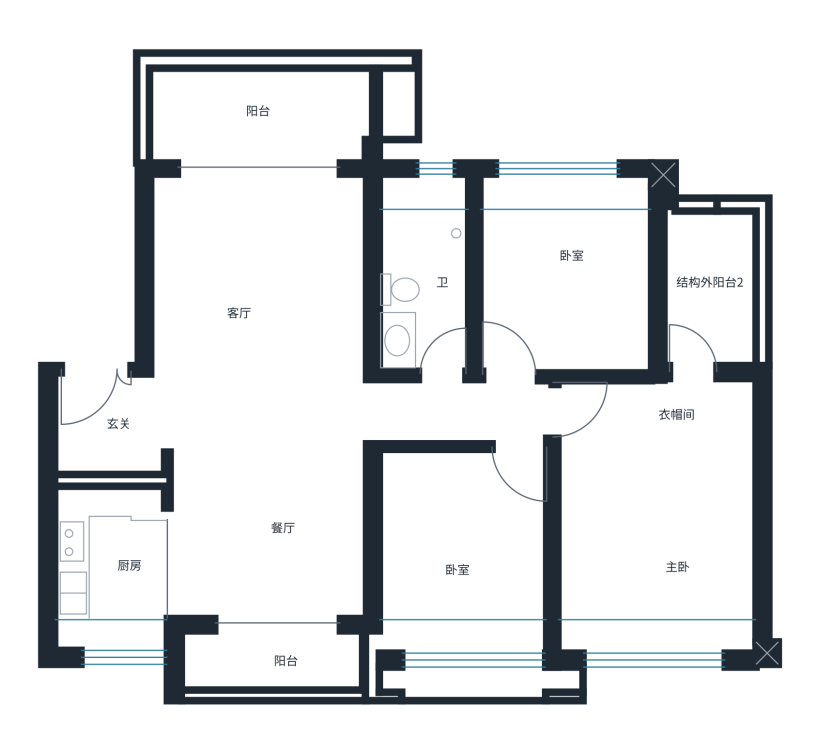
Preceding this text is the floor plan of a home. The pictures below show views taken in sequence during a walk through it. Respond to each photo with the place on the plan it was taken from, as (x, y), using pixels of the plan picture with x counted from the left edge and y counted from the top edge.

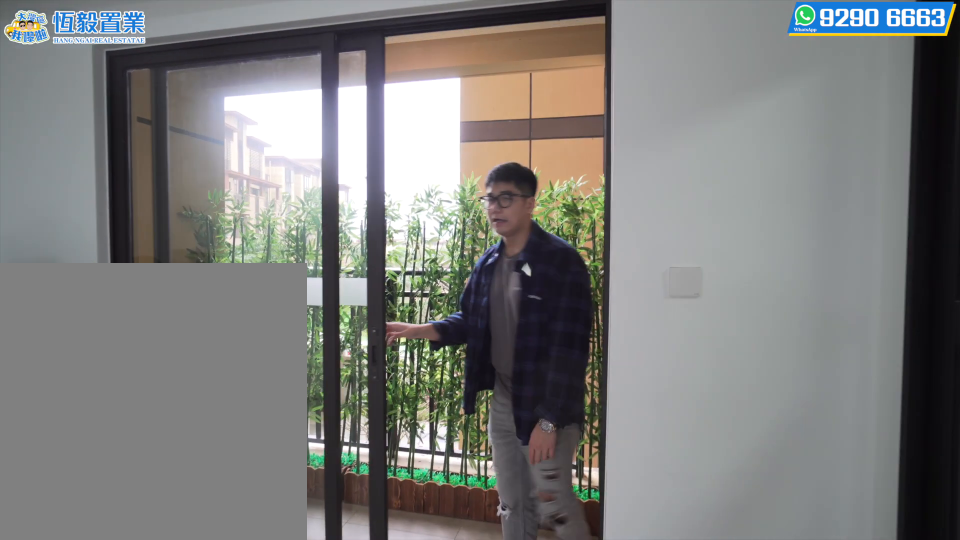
(240, 614)
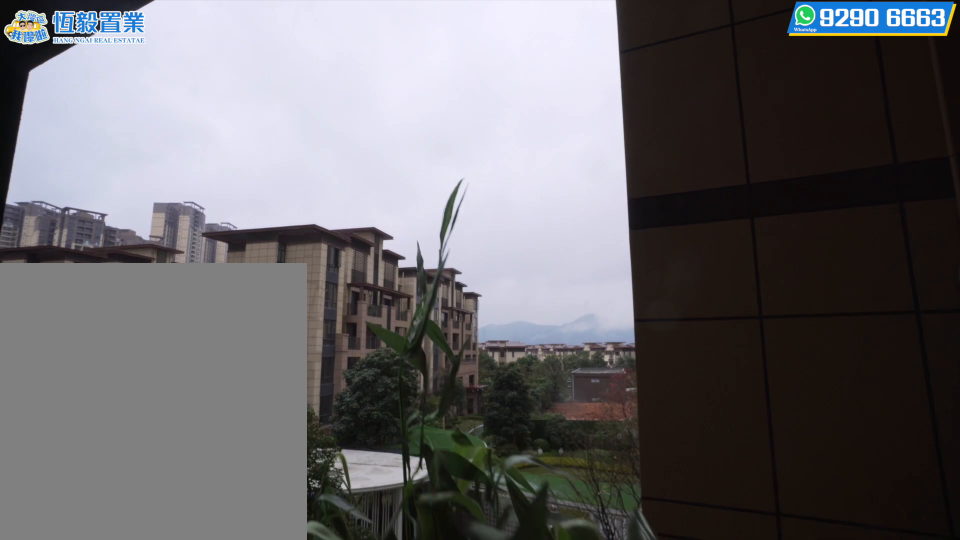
(301, 653)
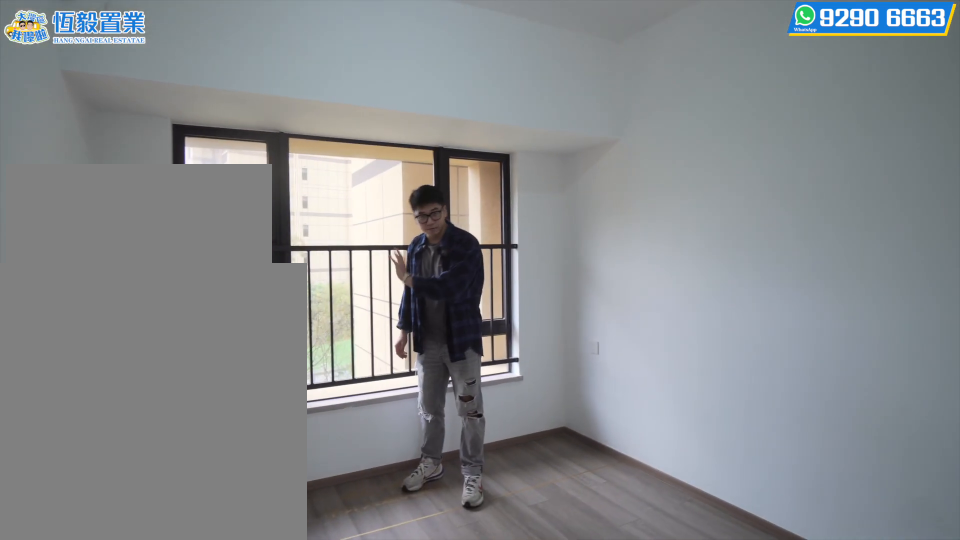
(435, 624)
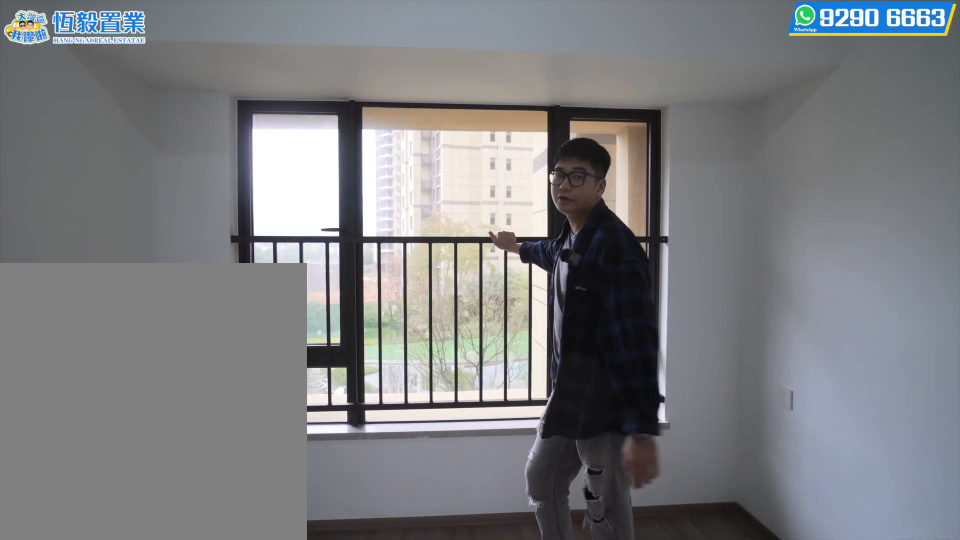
(434, 623)
